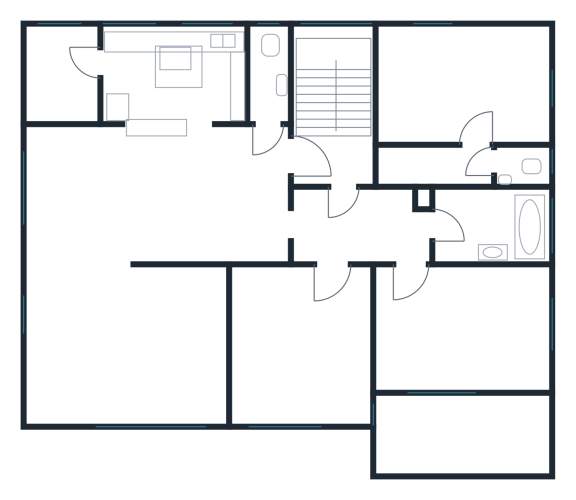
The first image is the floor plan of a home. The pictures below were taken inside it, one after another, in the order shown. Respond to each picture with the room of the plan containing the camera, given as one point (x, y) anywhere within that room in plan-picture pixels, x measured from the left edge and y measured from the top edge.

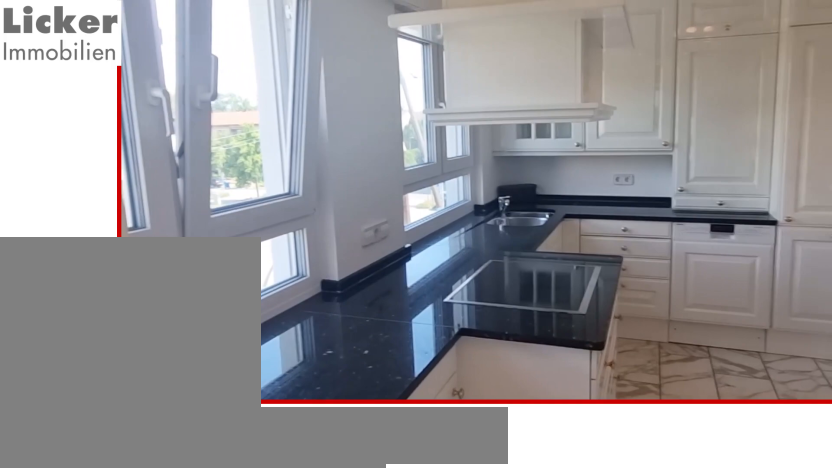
(171, 73)
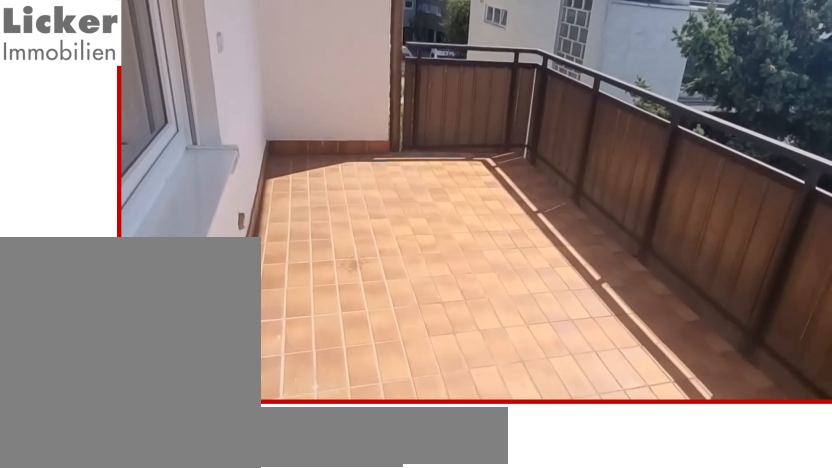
(467, 433)
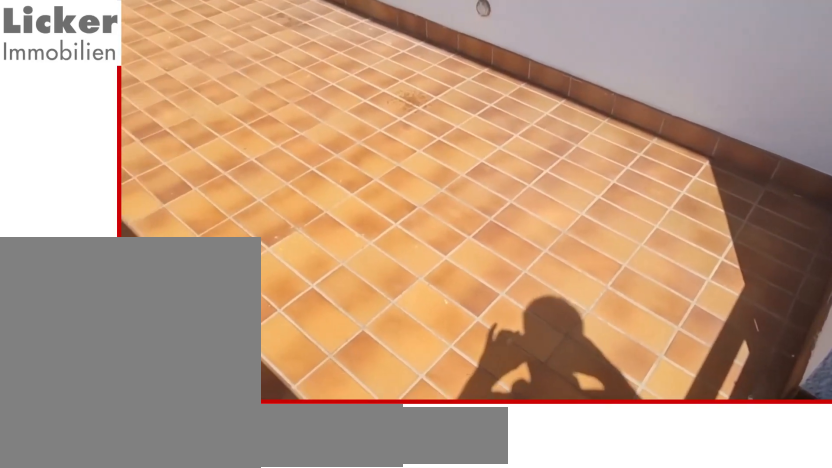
(467, 433)
